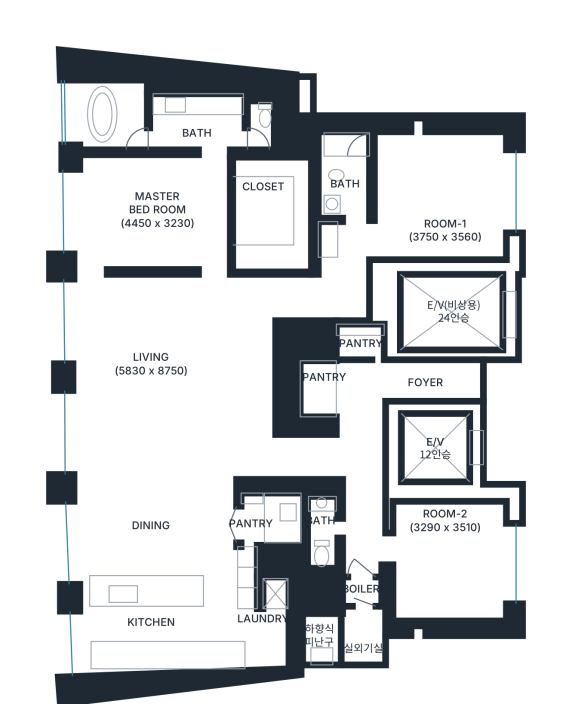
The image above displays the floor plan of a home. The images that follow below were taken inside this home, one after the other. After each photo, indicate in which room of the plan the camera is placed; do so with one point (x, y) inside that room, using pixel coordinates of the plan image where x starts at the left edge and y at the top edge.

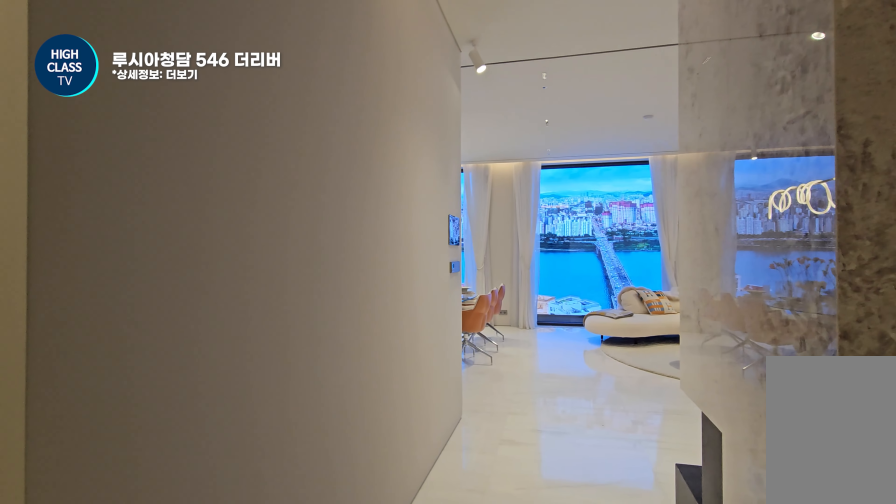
(329, 458)
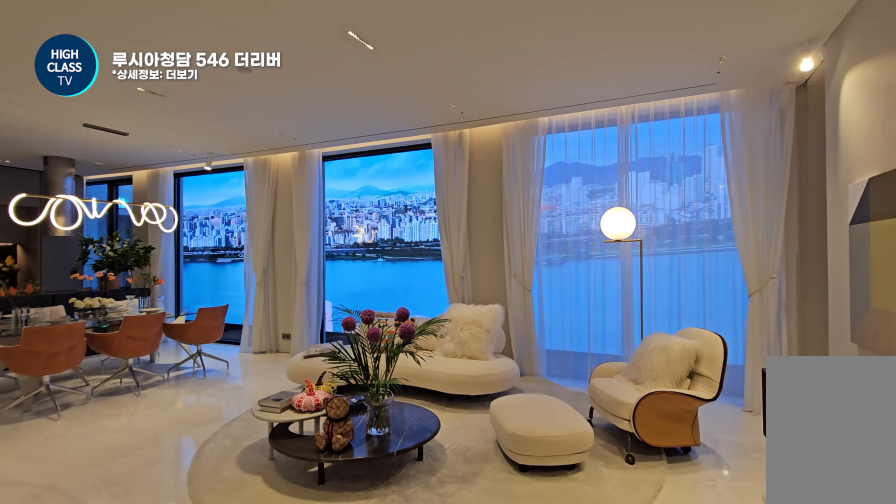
(166, 371)
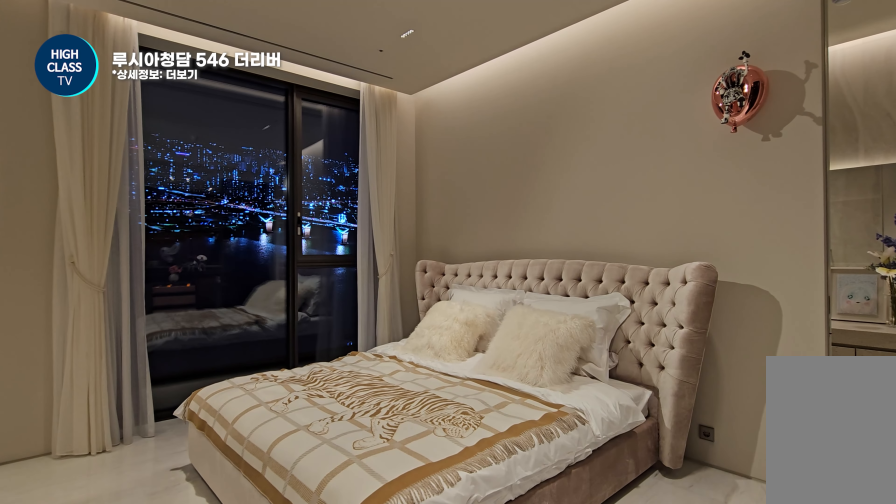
(190, 208)
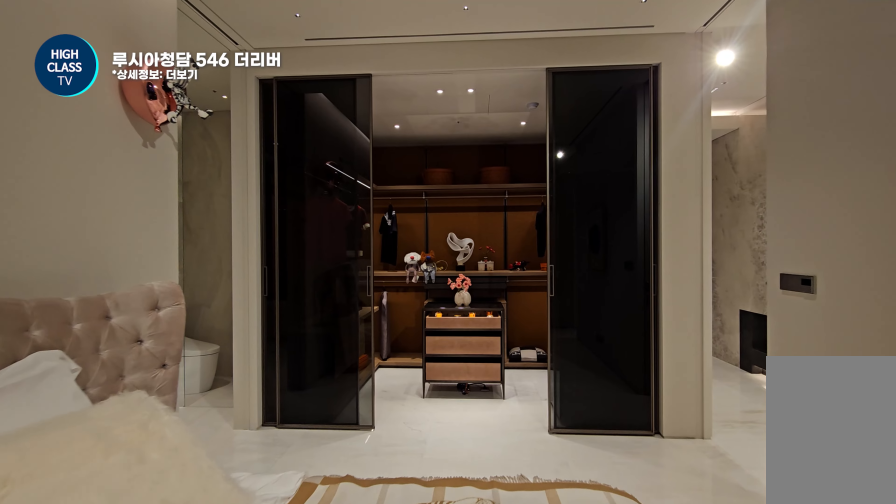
(190, 208)
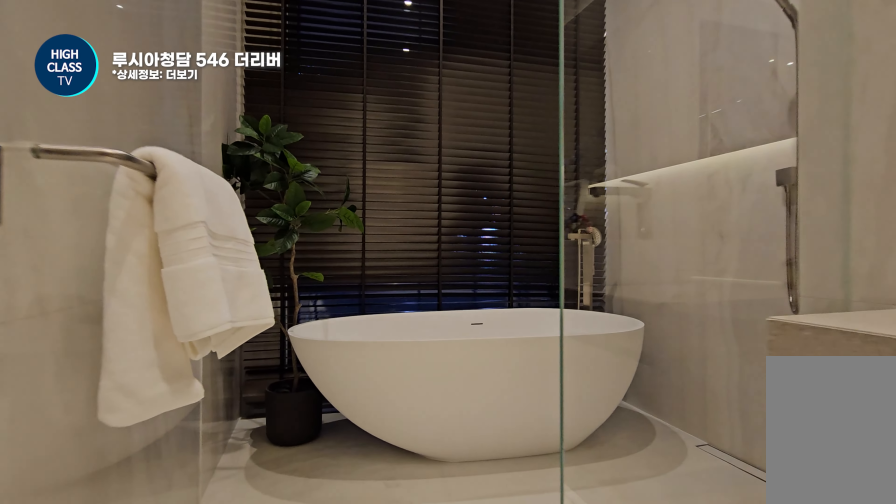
(172, 116)
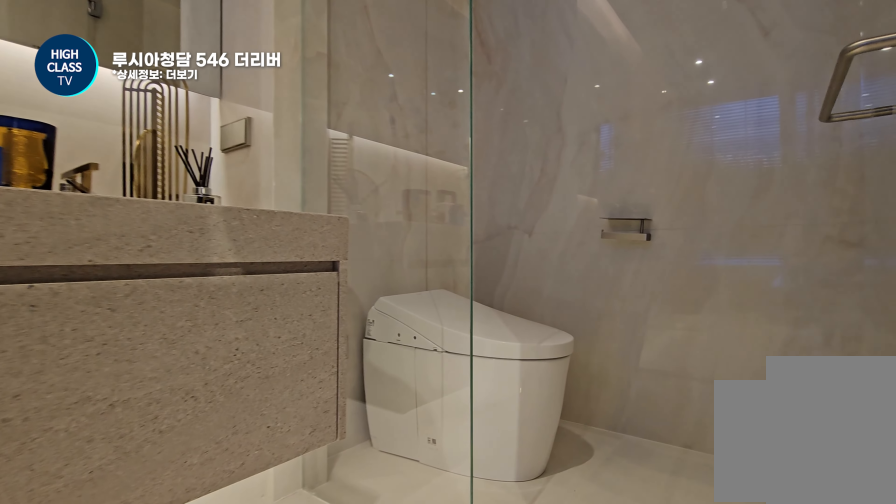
(172, 116)
